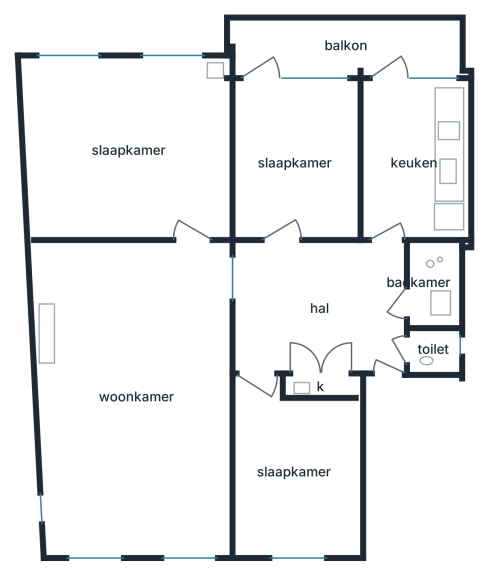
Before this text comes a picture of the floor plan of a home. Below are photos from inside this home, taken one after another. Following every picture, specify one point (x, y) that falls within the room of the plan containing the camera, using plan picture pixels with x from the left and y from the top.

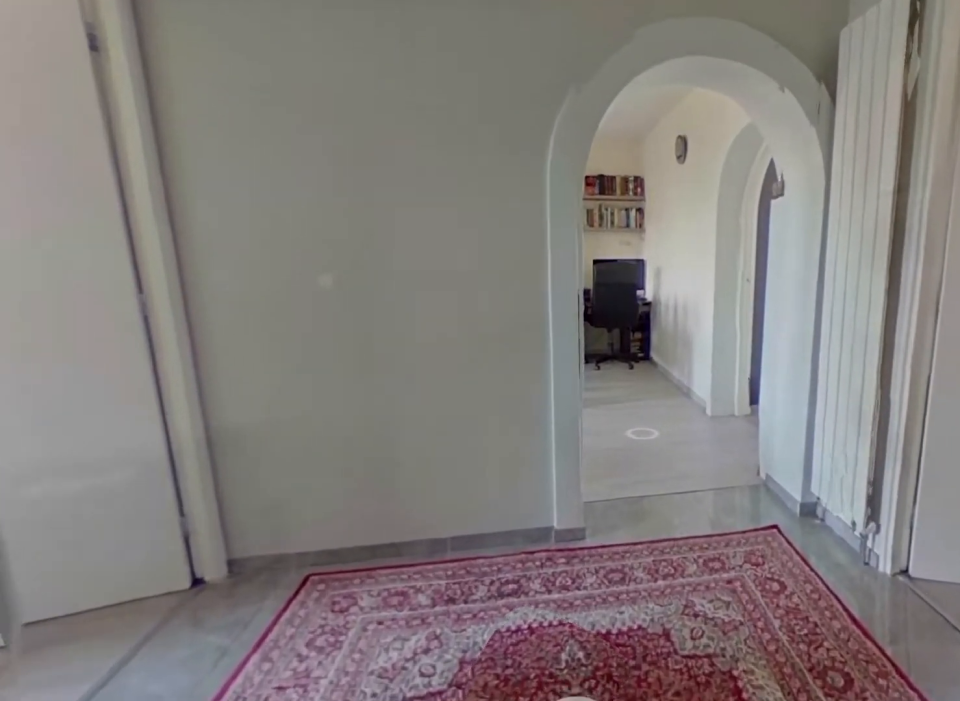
(318, 304)
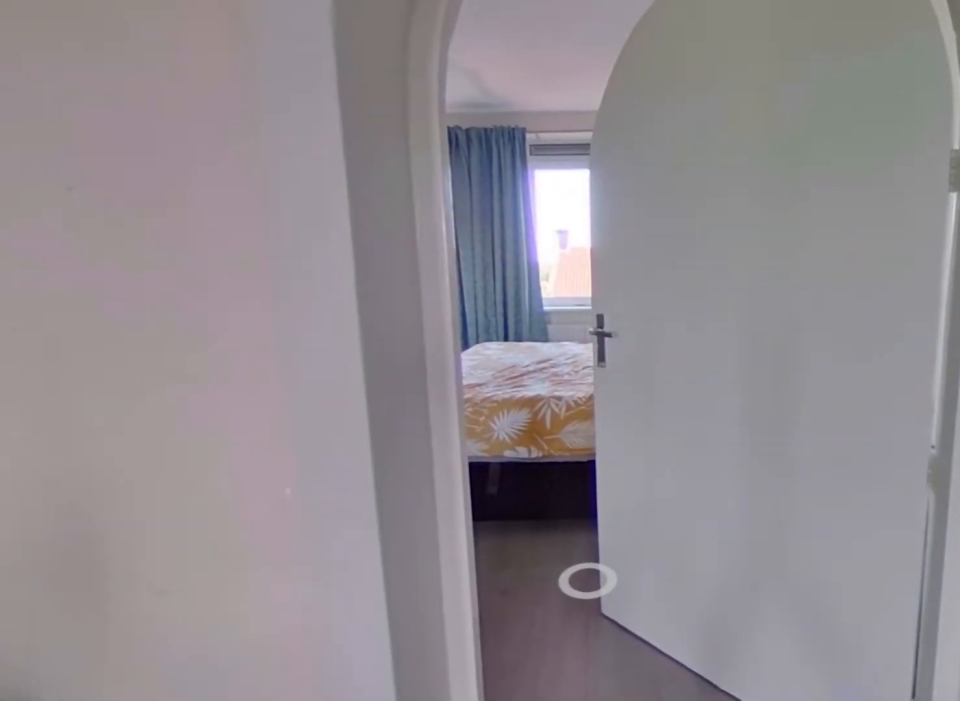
(137, 397)
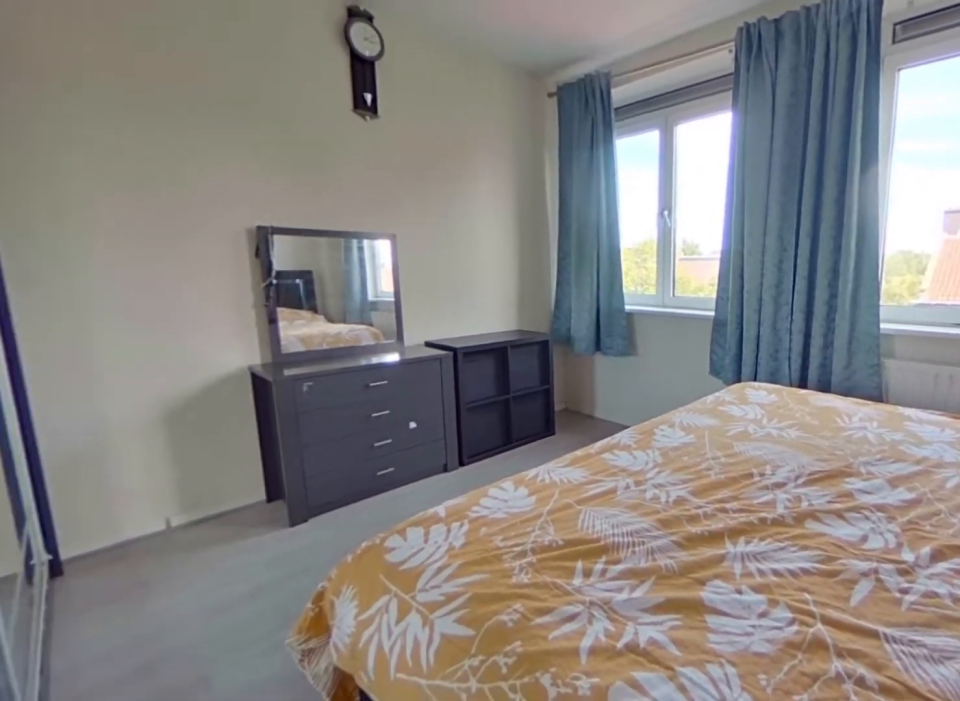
(128, 149)
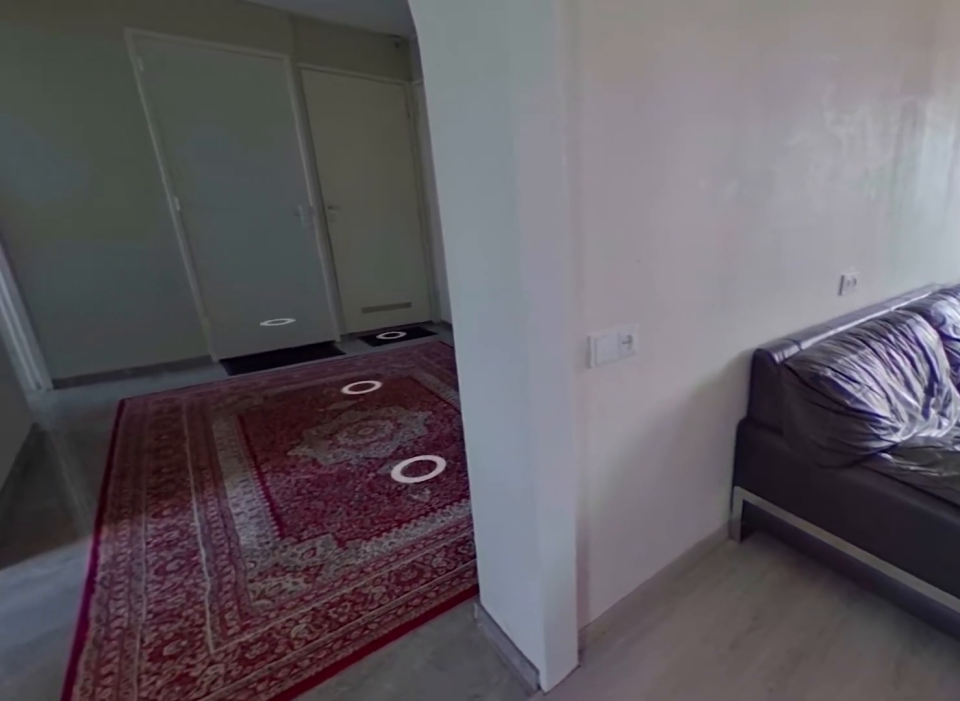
(137, 397)
